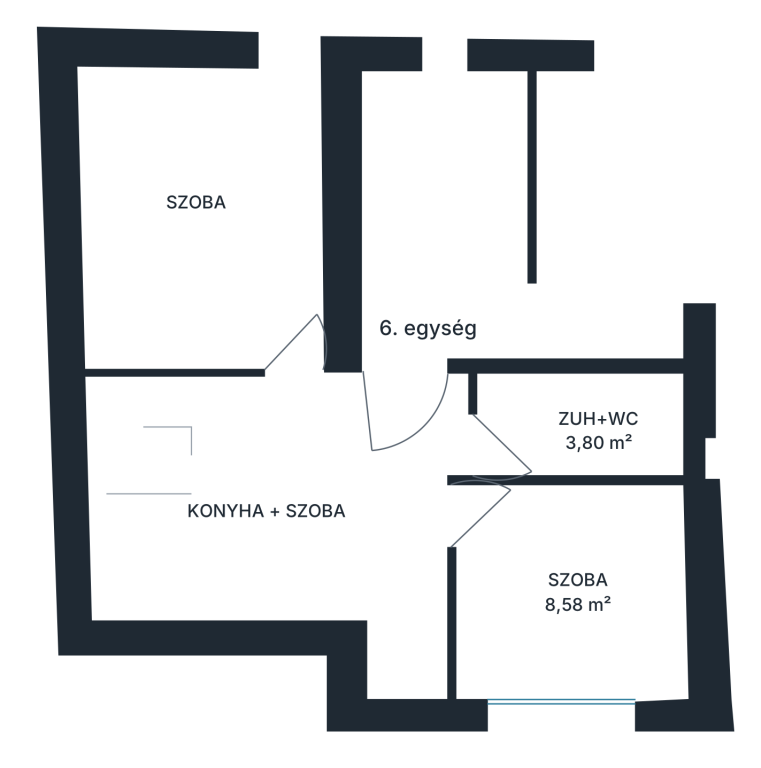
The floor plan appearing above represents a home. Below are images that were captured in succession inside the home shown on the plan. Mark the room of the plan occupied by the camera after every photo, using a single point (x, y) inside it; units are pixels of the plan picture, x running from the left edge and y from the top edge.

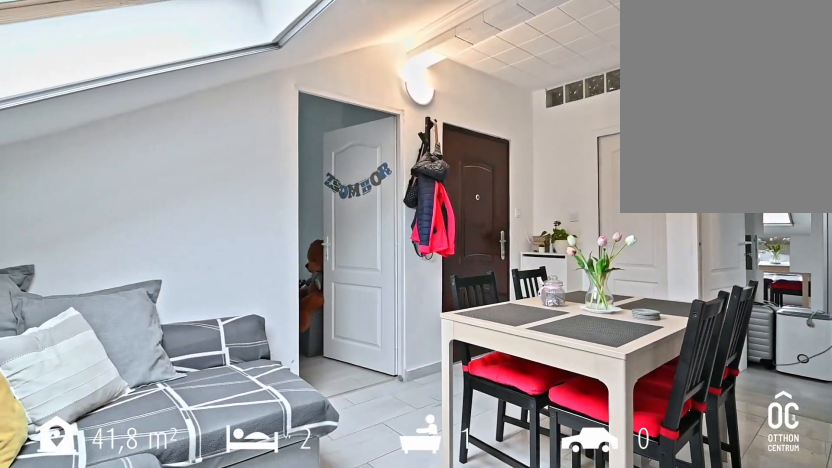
(226, 512)
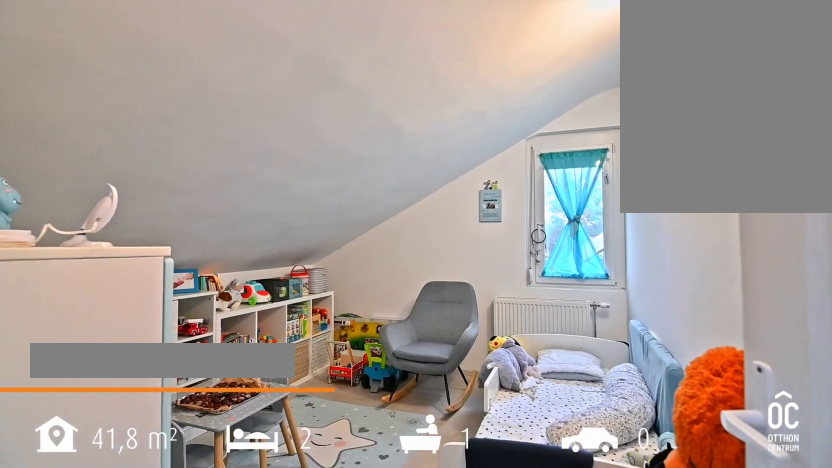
(201, 218)
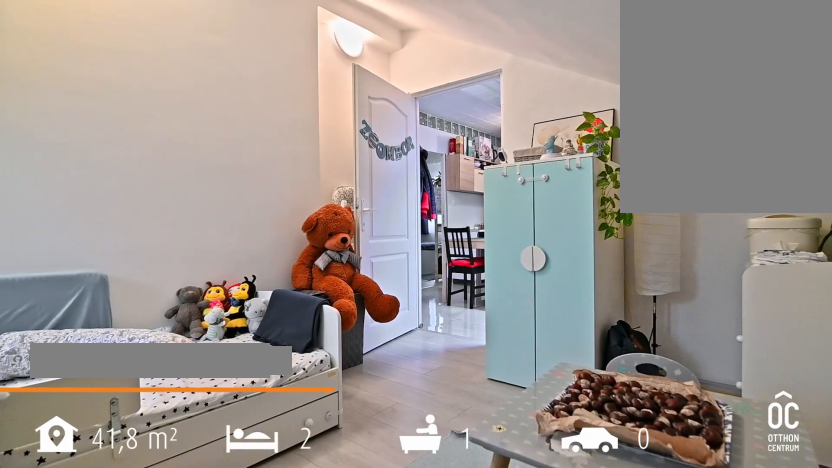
(201, 218)
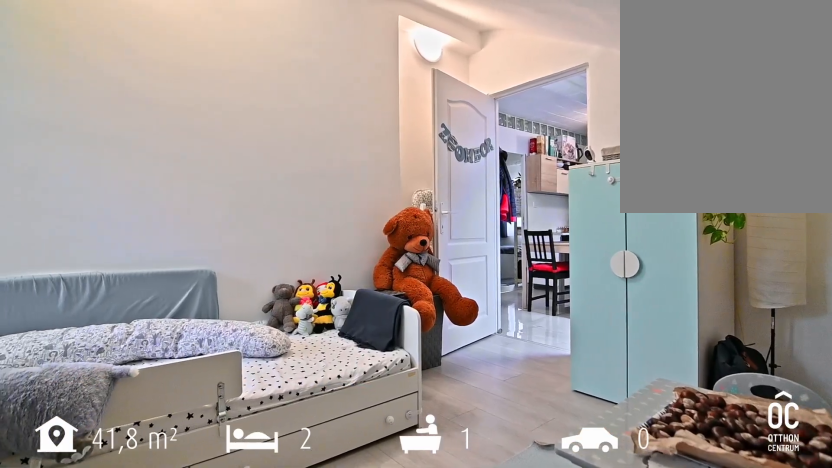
(201, 218)
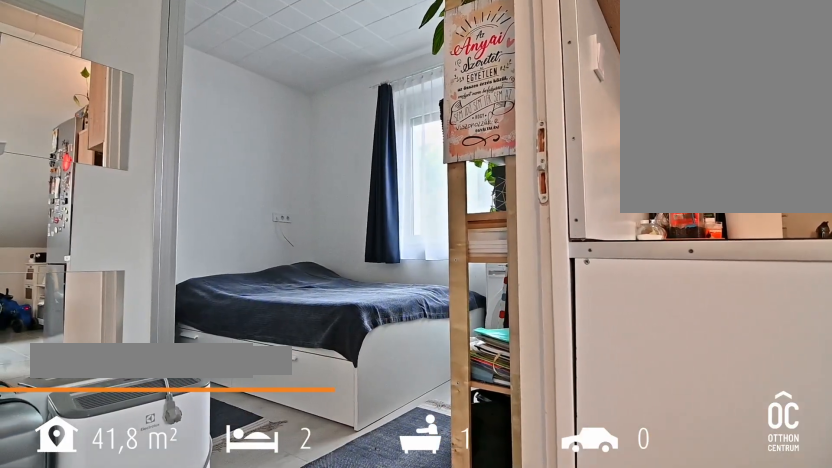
(580, 594)
